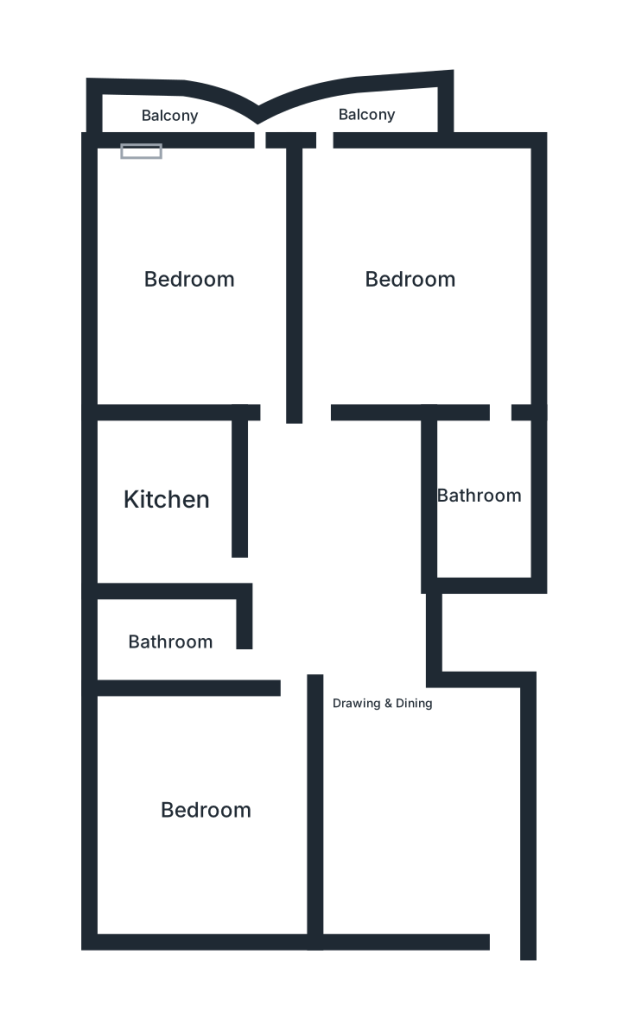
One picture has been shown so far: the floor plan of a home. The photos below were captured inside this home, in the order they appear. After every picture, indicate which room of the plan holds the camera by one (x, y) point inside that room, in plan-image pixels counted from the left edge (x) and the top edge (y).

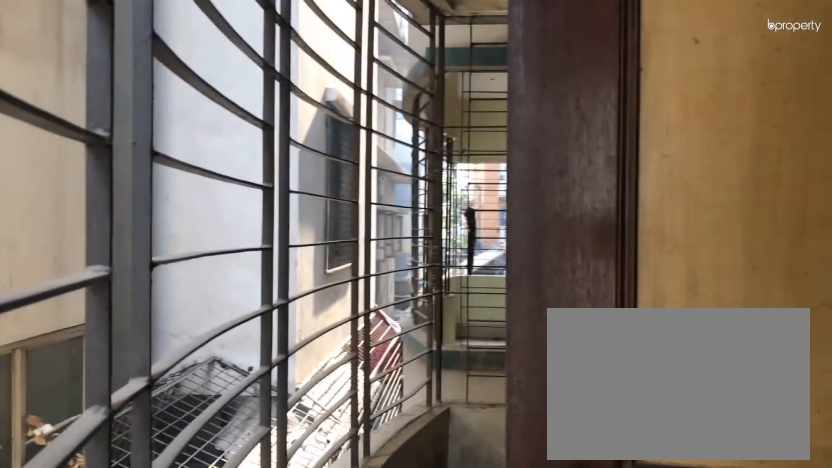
(167, 119)
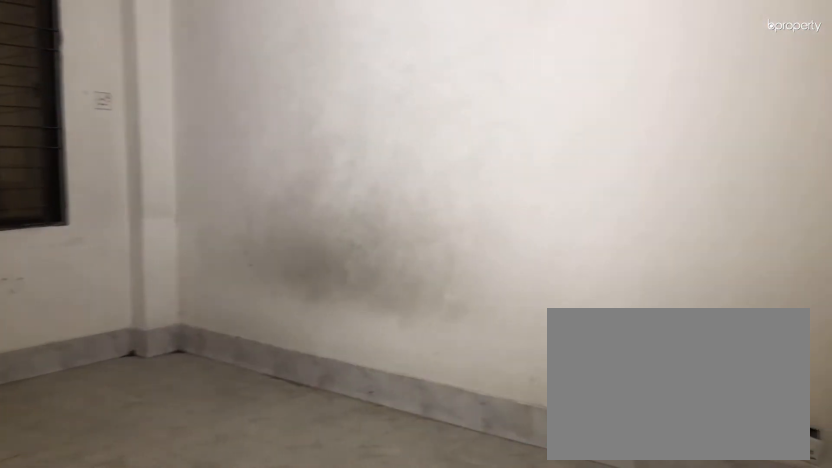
(415, 275)
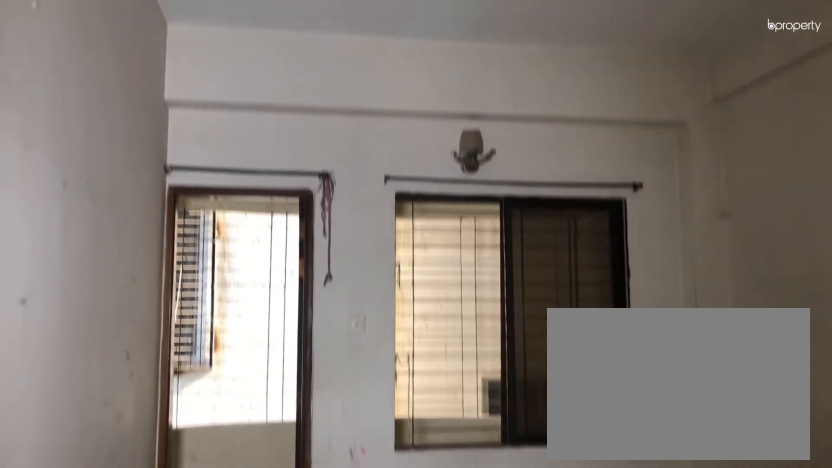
(415, 276)
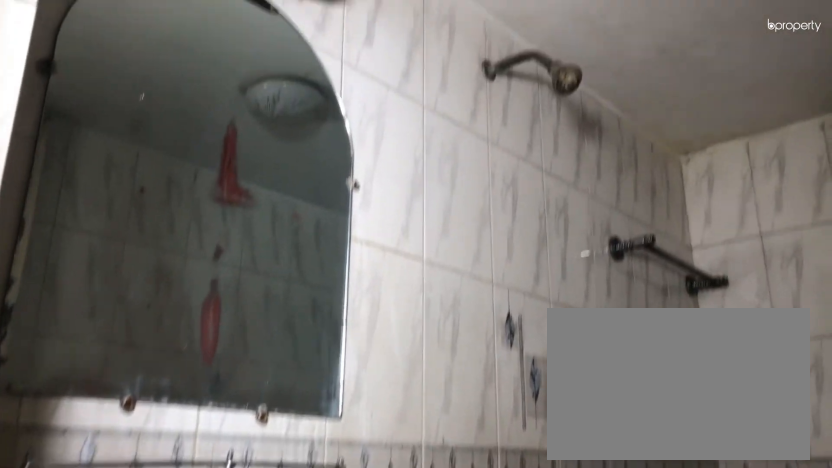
(474, 495)
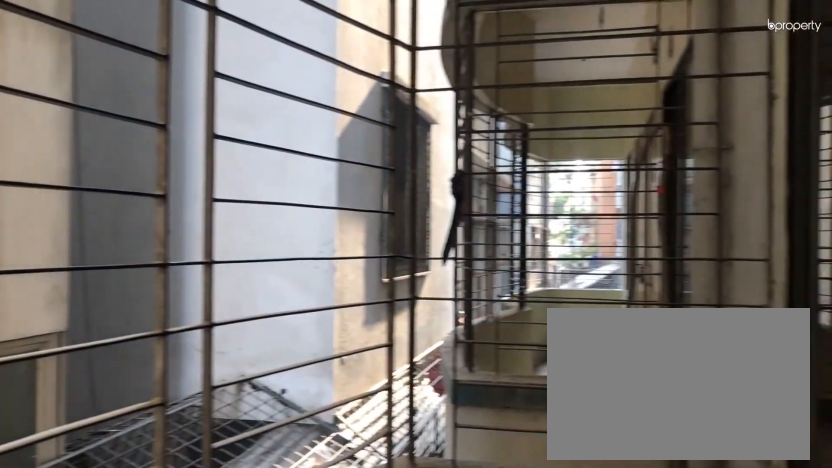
(363, 115)
